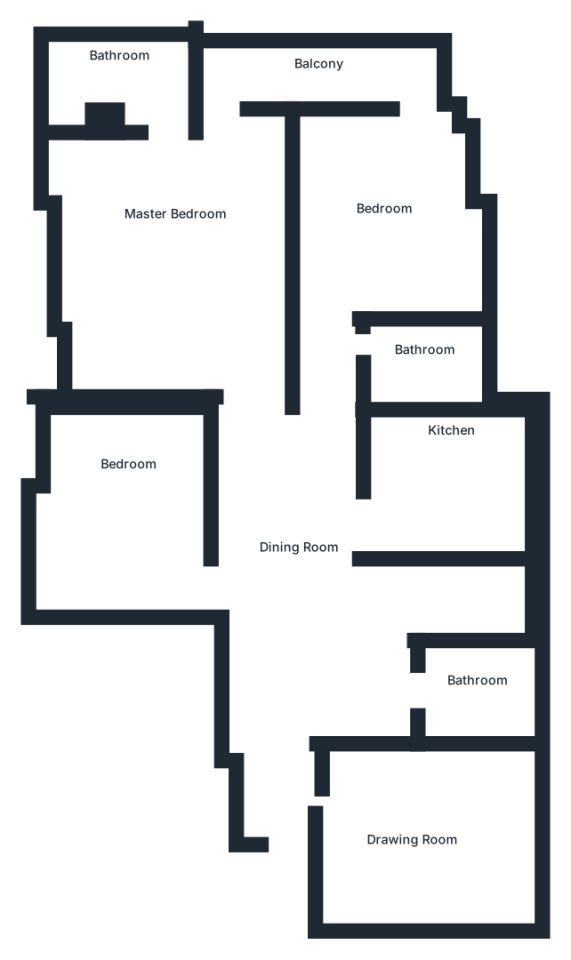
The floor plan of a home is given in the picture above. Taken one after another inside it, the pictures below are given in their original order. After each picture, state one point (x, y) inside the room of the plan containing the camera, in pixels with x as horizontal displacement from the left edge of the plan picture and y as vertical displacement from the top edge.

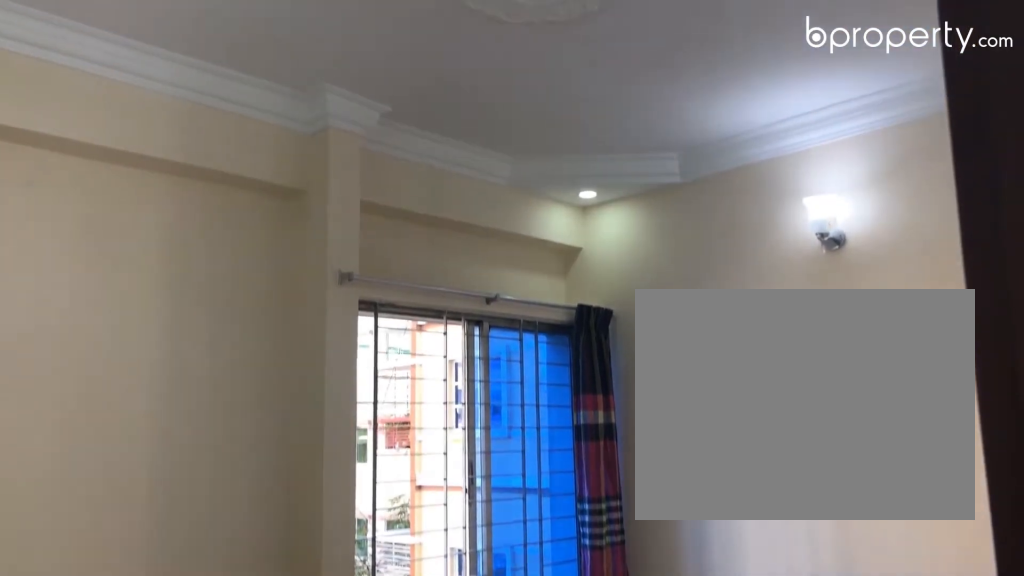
(129, 507)
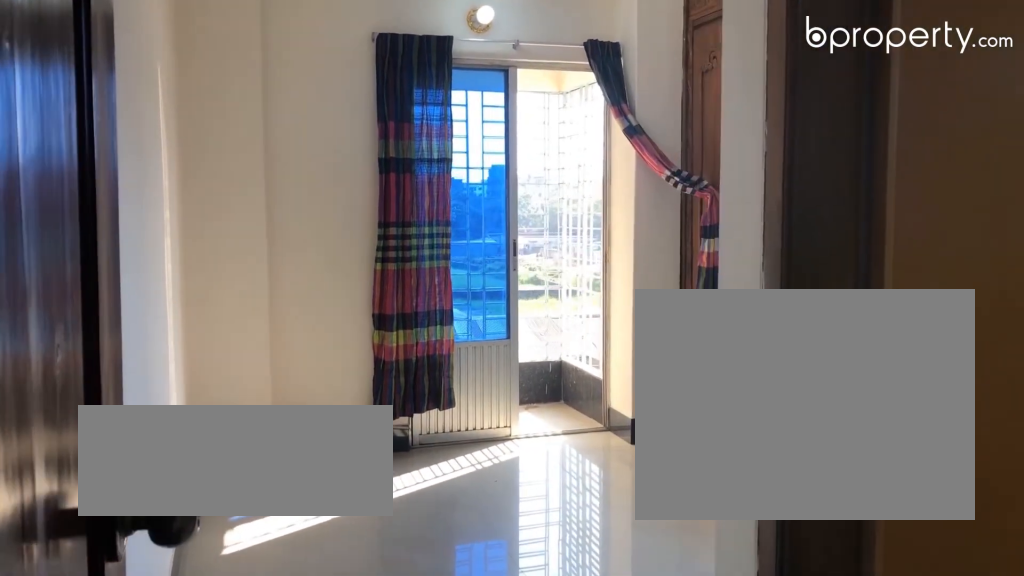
(397, 192)
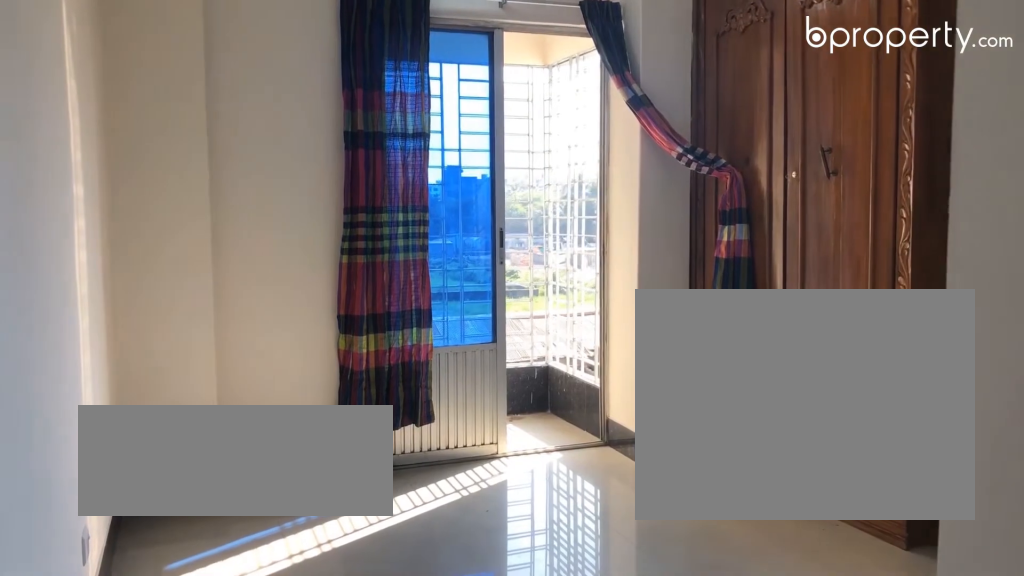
(397, 192)
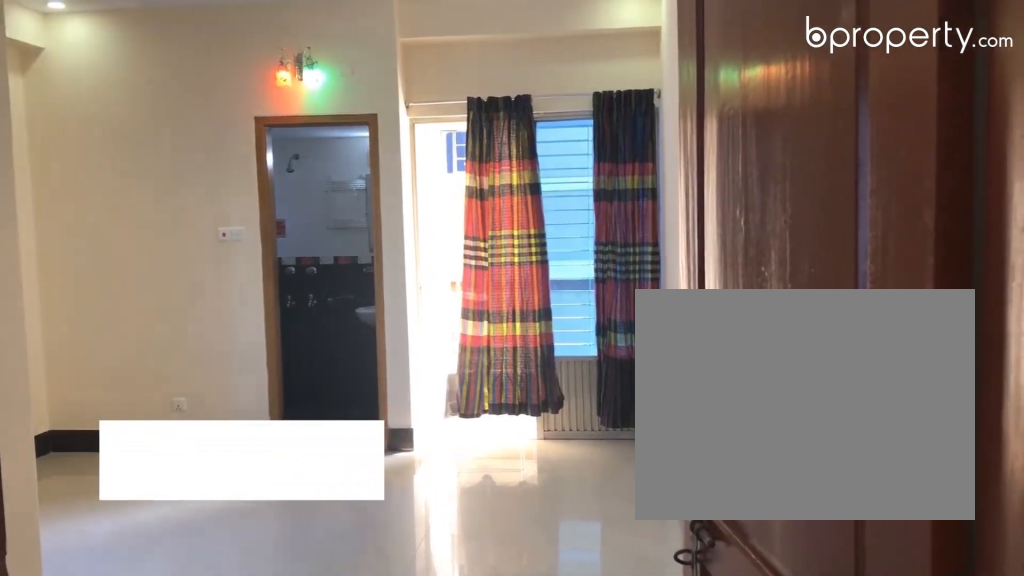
(192, 233)
